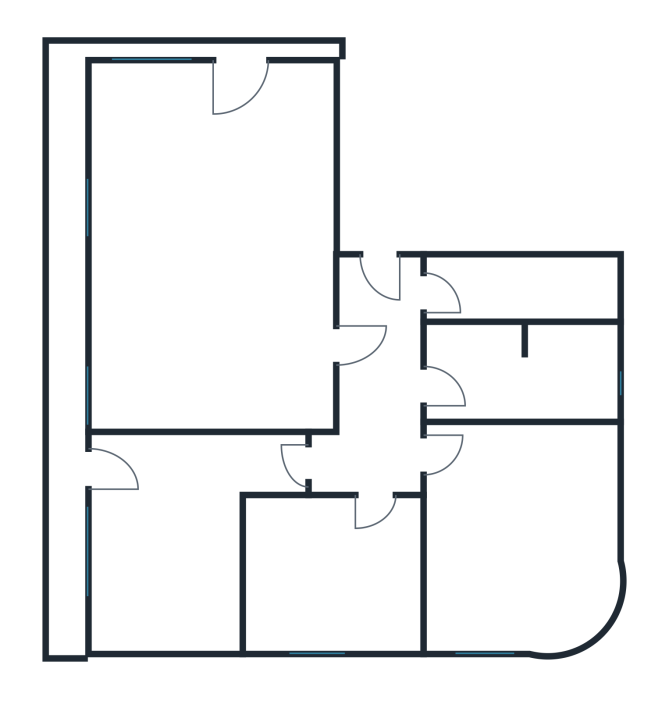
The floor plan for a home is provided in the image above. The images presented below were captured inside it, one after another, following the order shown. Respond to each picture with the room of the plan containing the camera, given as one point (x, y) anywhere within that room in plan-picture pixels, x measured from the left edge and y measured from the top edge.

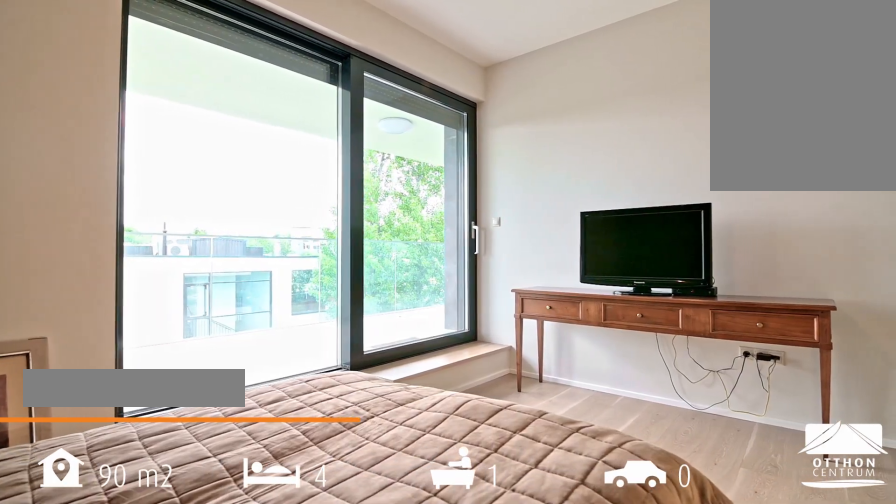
(189, 557)
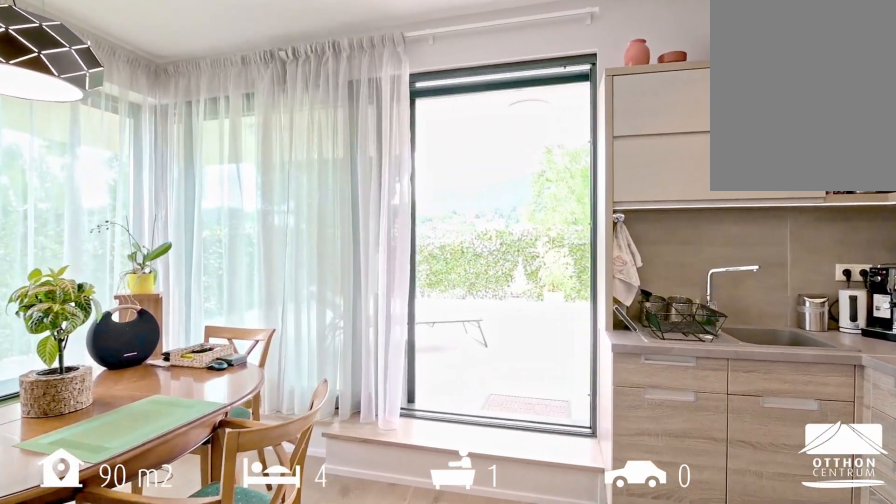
(204, 177)
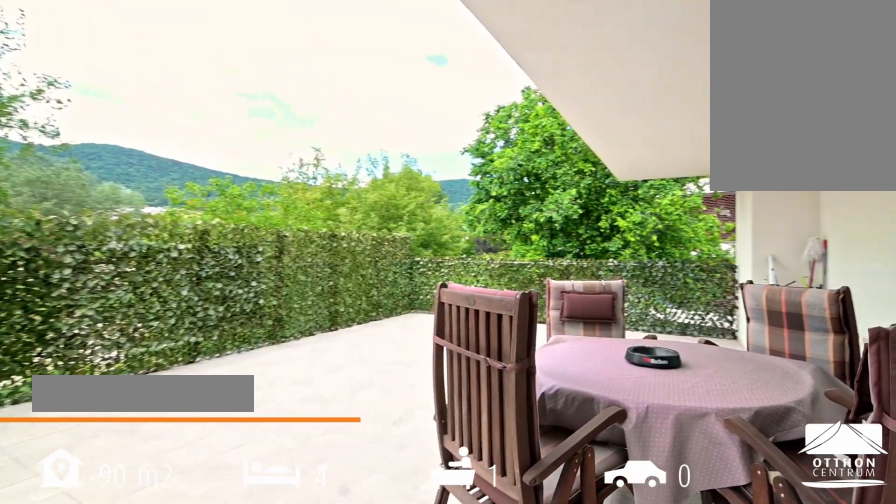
(241, 58)
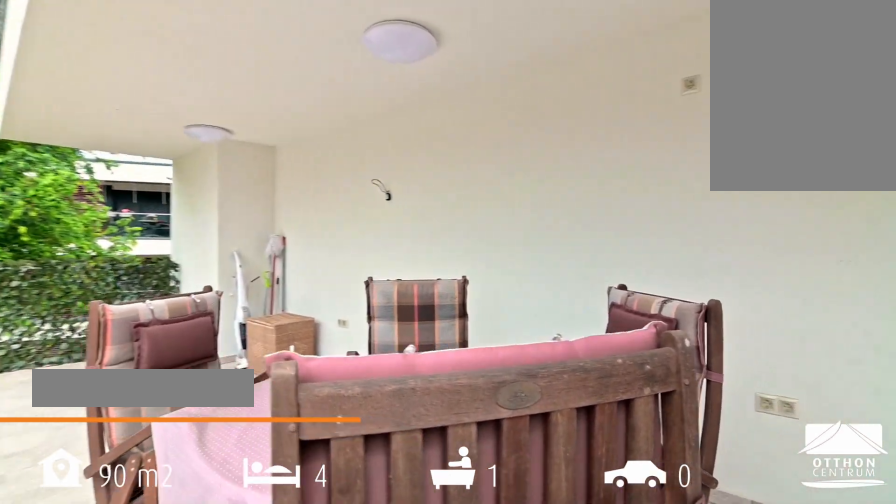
(240, 58)
